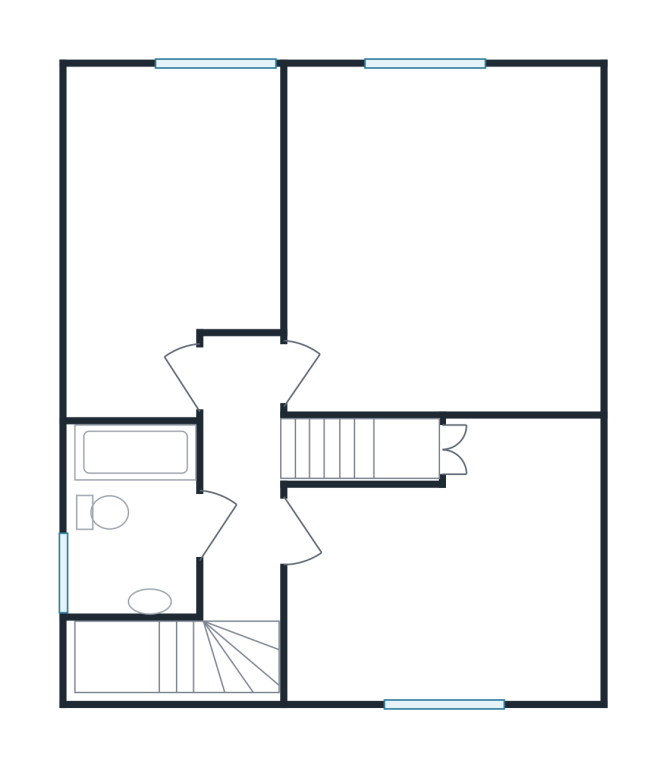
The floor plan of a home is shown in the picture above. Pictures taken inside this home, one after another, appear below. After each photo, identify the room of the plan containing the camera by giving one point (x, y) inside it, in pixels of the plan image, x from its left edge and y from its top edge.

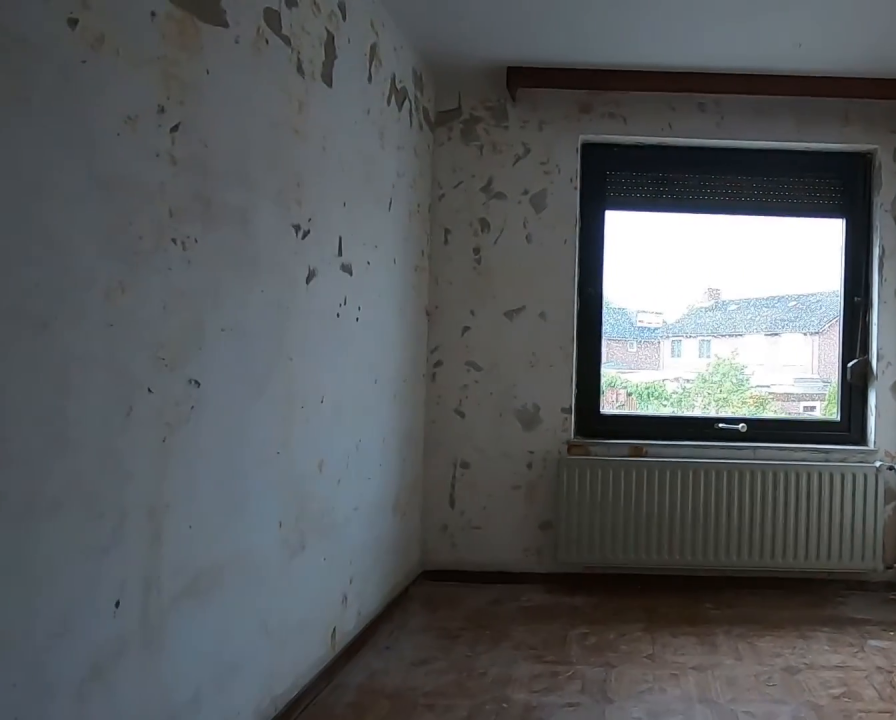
(180, 364)
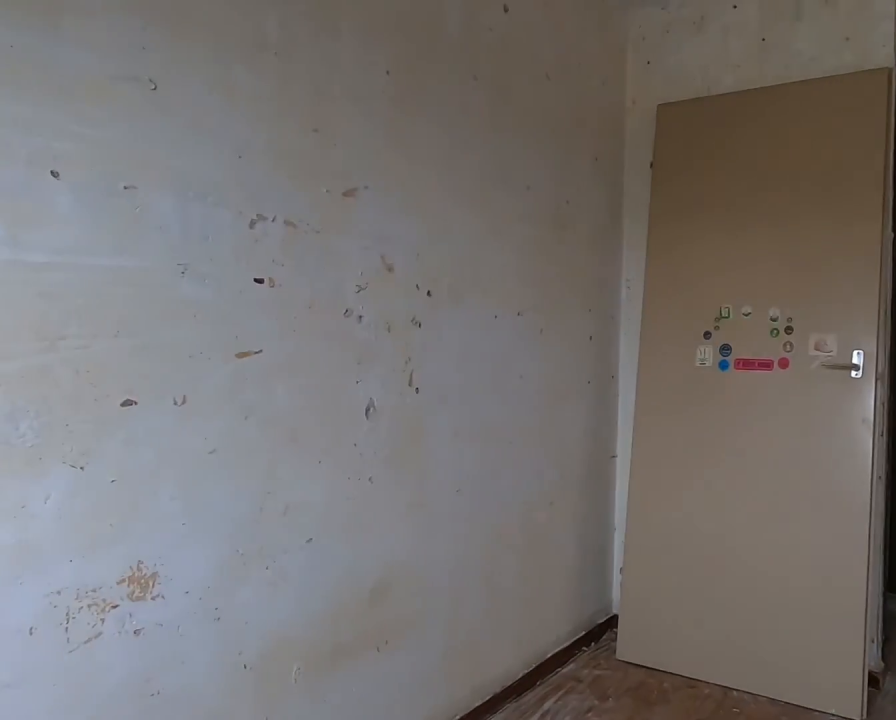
(180, 364)
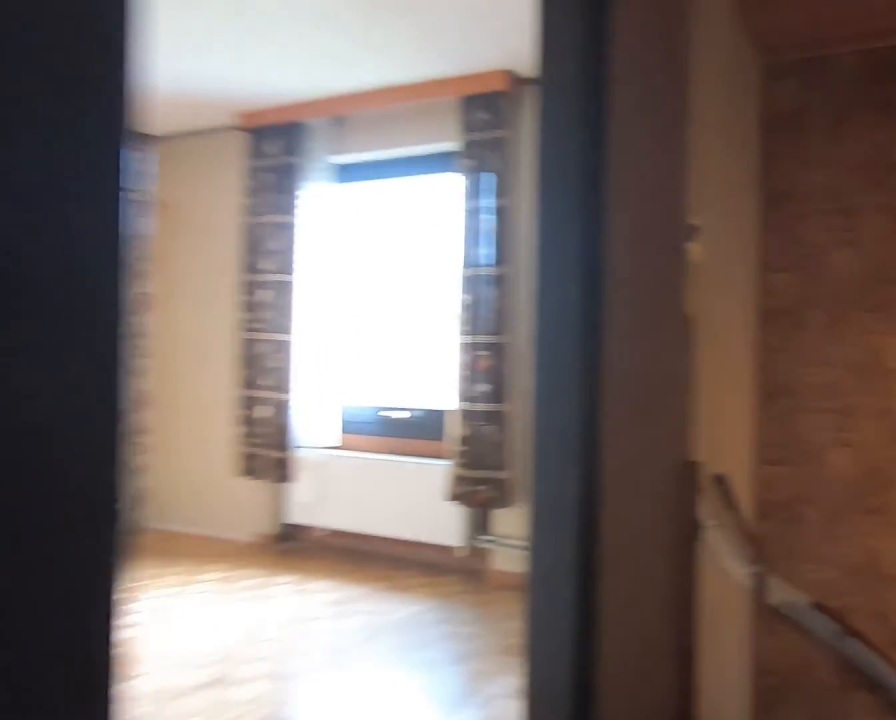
(242, 478)
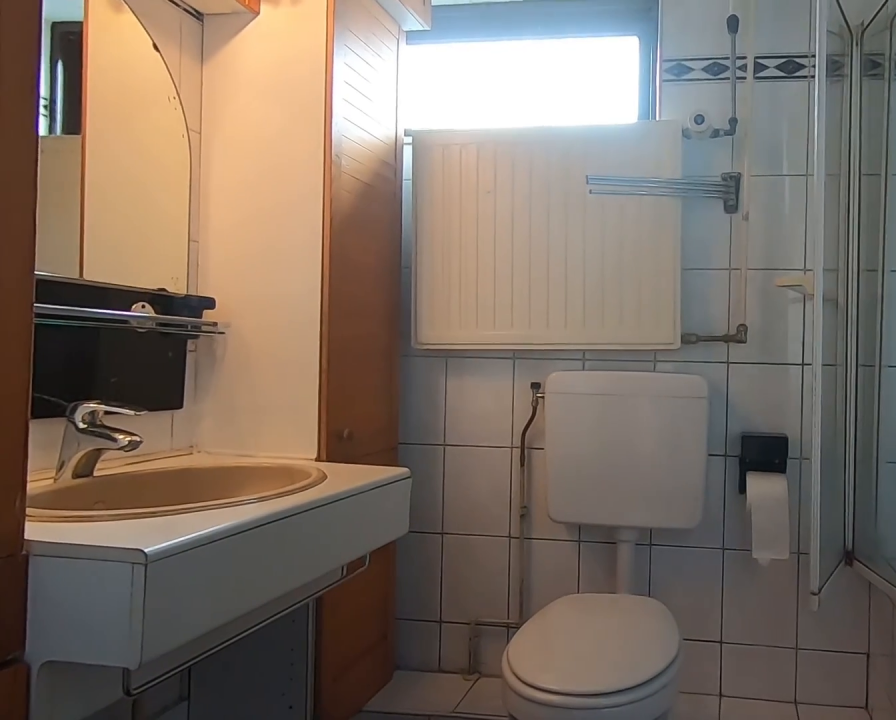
(135, 519)
